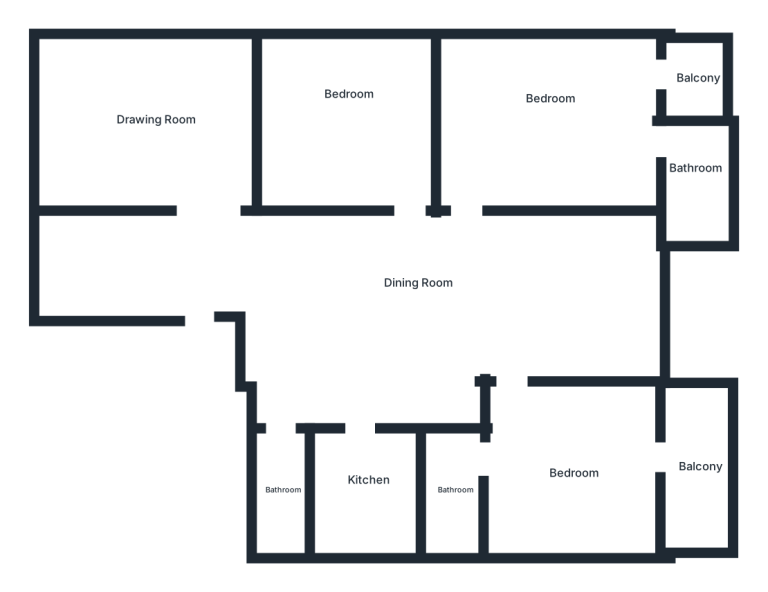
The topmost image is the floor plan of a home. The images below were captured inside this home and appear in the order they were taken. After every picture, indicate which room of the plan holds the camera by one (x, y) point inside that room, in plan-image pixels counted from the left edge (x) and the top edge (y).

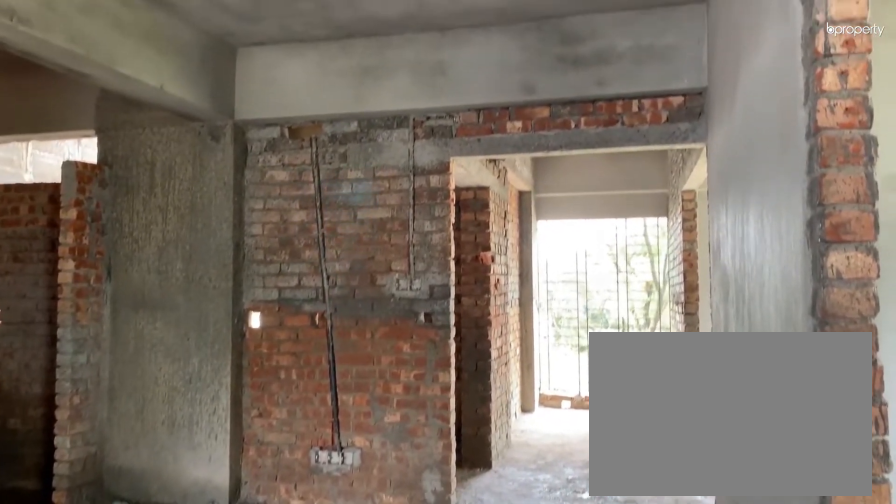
(438, 316)
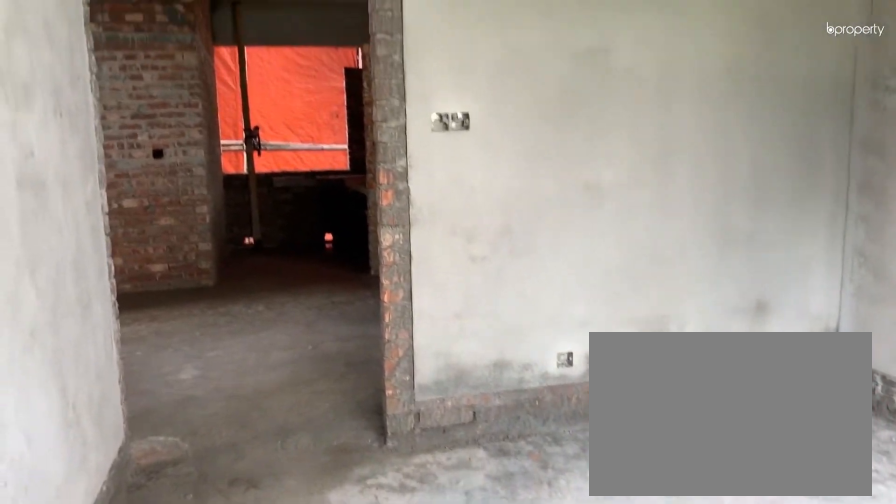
(341, 105)
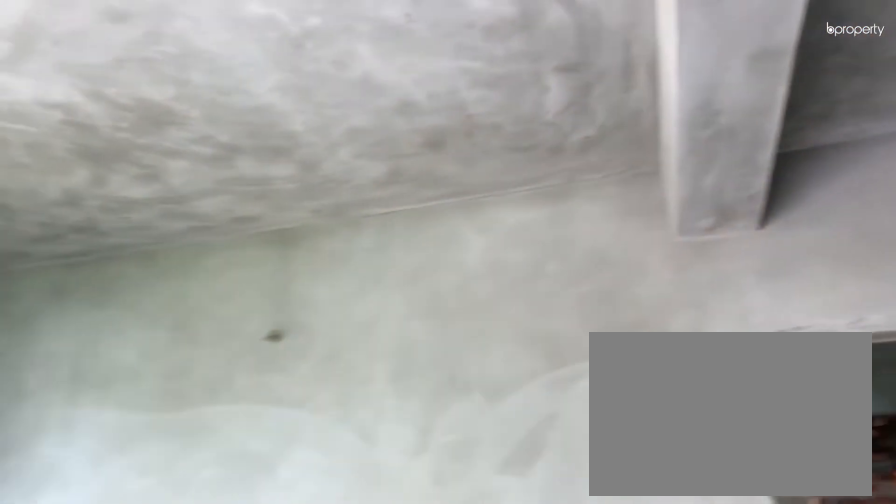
(553, 103)
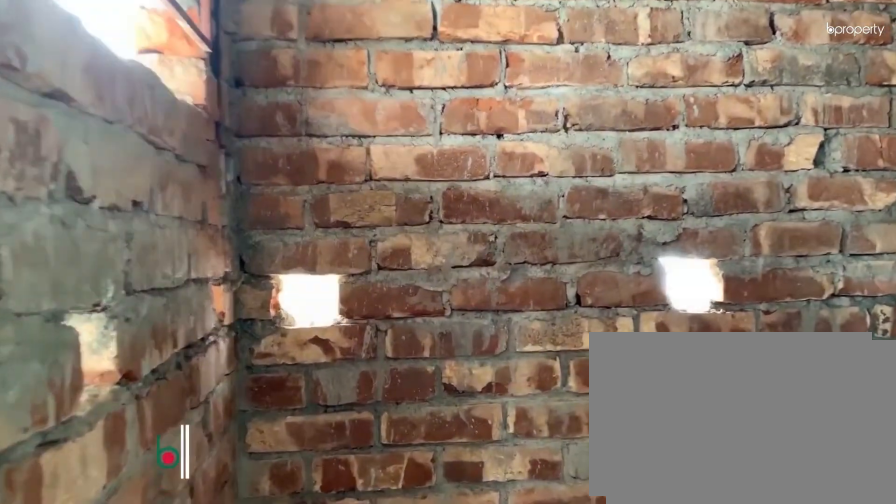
(696, 179)
